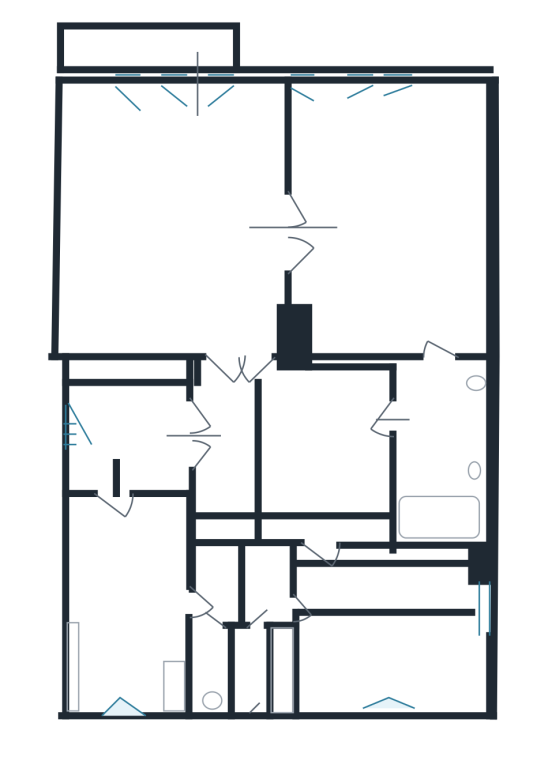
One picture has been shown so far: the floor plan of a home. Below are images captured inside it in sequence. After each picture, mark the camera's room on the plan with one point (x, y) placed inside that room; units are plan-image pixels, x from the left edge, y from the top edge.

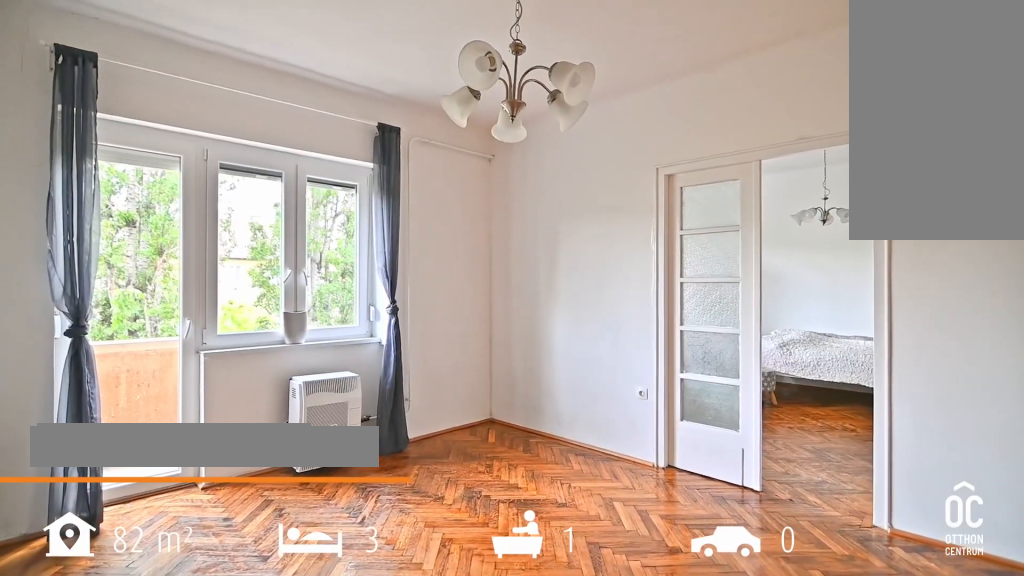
(164, 223)
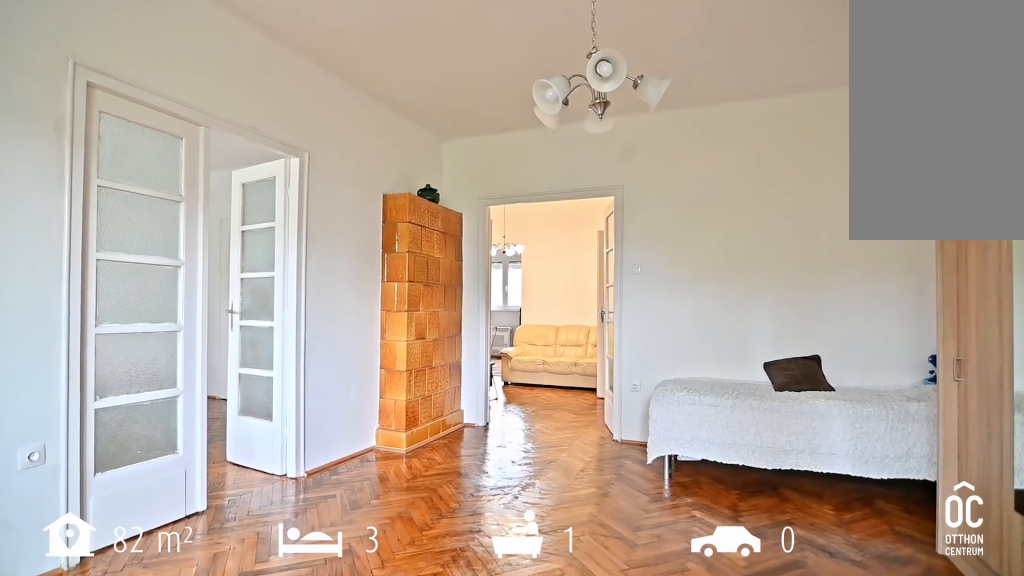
(164, 223)
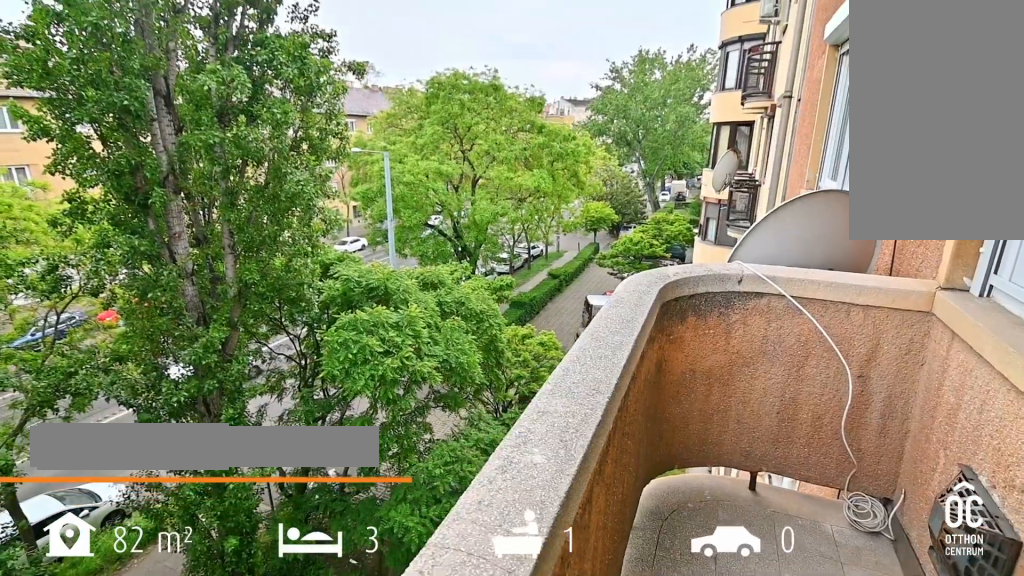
(149, 48)
